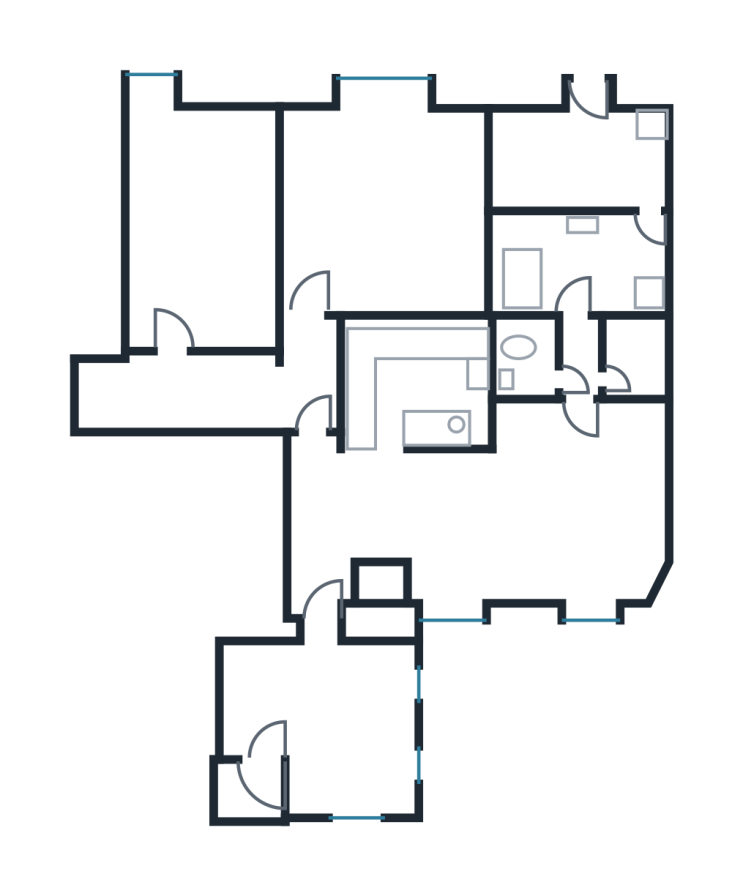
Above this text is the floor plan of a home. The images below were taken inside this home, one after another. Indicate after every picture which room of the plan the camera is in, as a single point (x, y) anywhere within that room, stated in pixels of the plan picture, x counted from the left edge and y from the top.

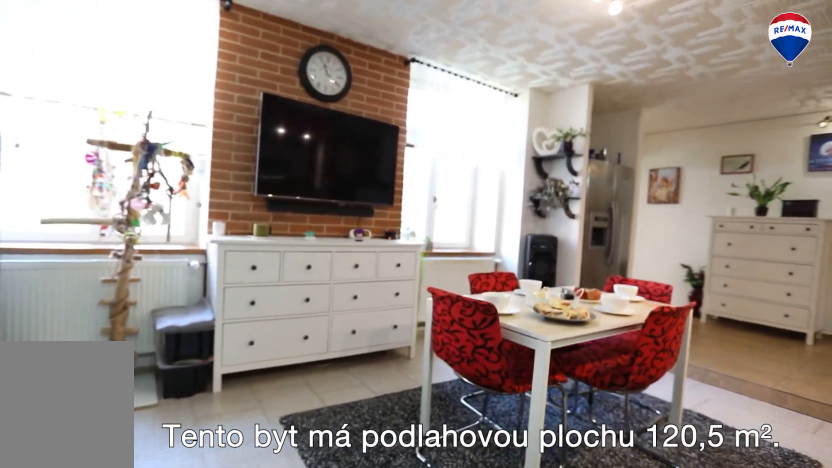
(578, 505)
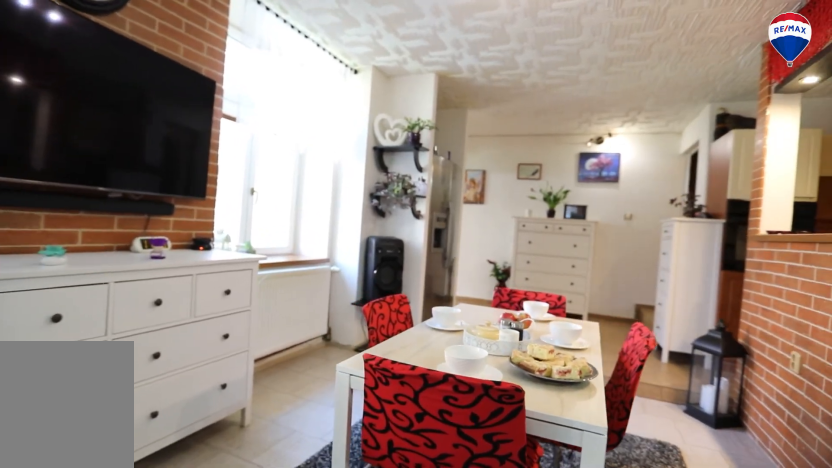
(578, 504)
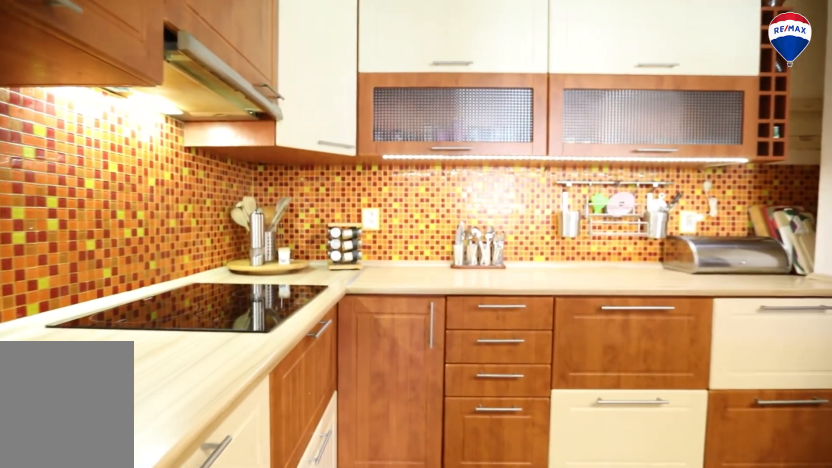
(416, 388)
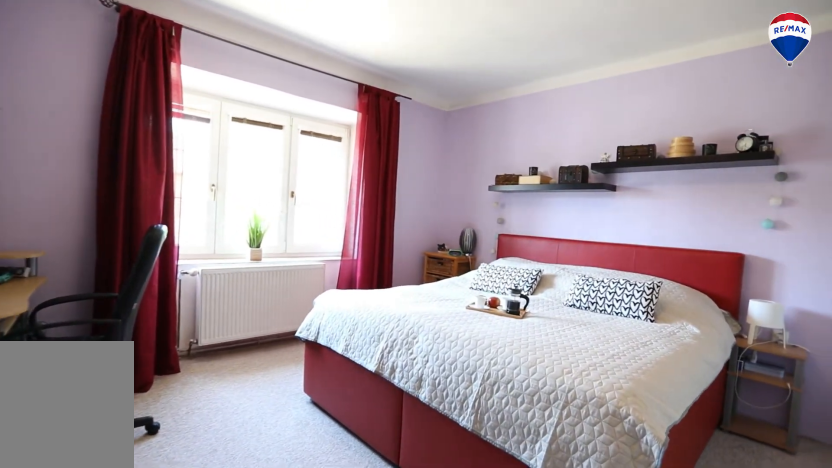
(390, 200)
